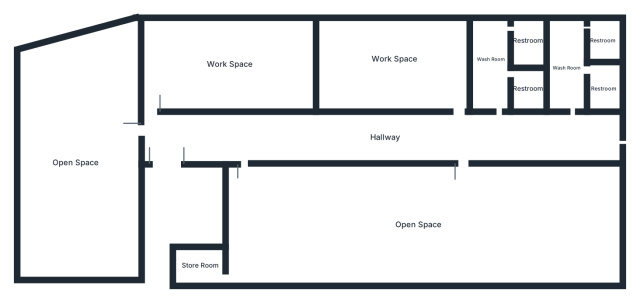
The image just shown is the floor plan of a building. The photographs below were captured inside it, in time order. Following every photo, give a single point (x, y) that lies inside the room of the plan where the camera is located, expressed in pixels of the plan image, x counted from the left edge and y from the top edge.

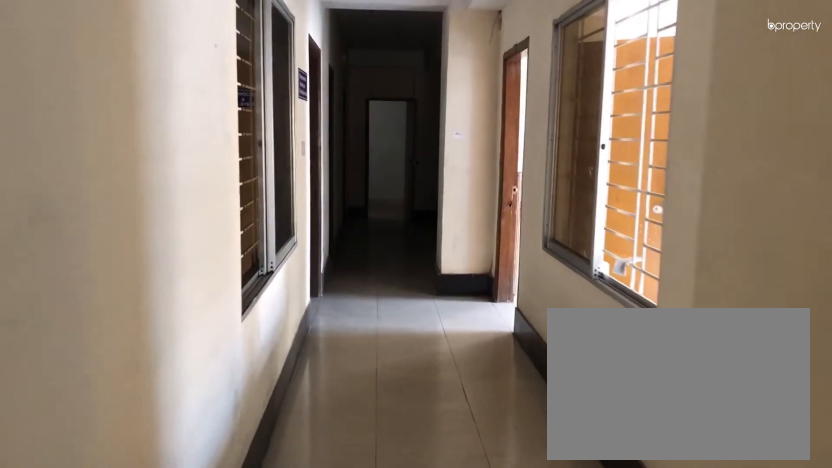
(386, 140)
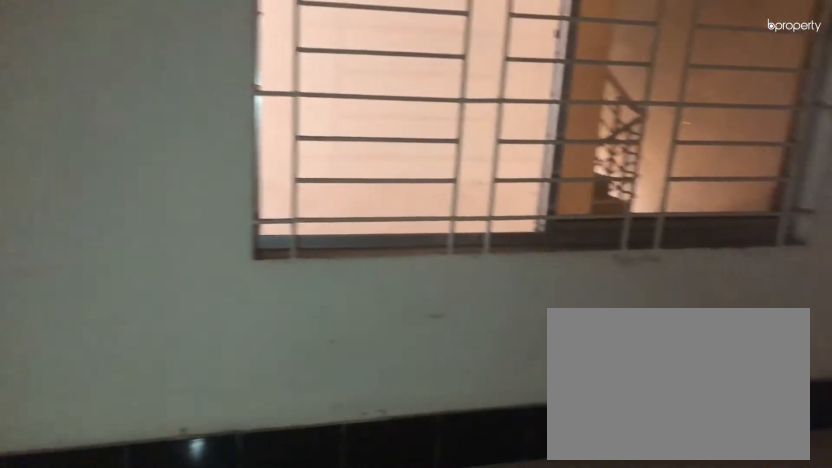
(224, 64)
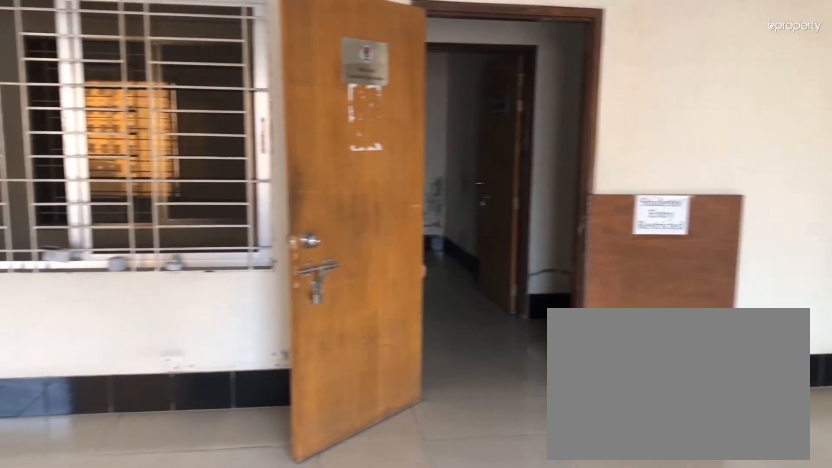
(417, 226)
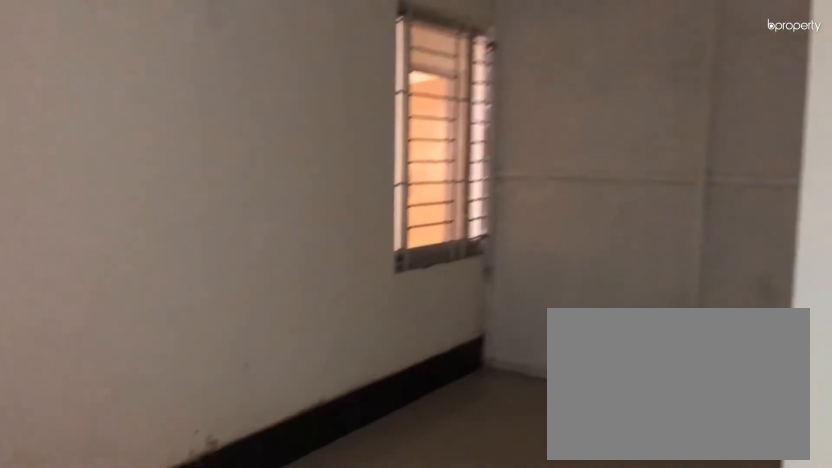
(391, 58)
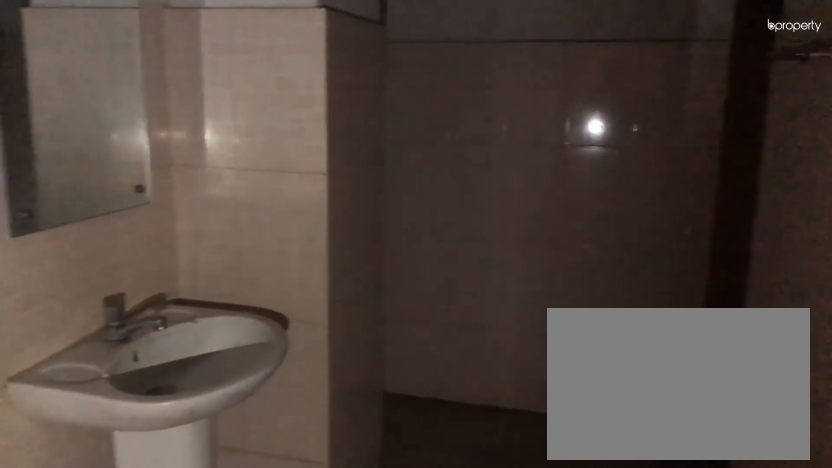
(491, 58)
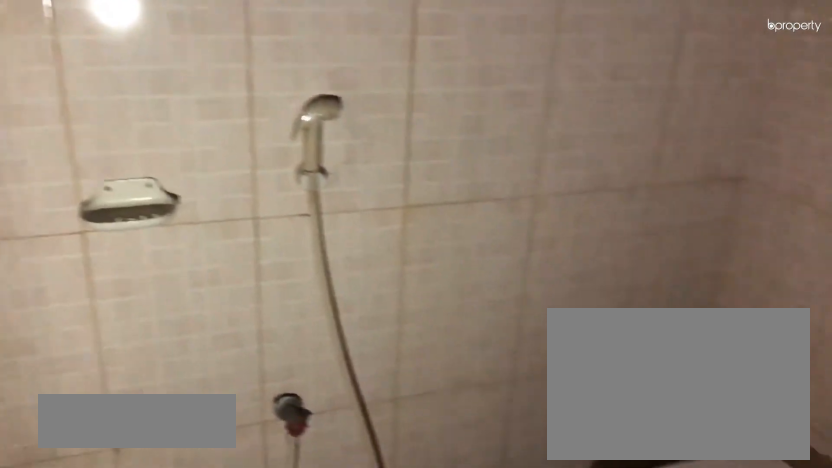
(528, 37)
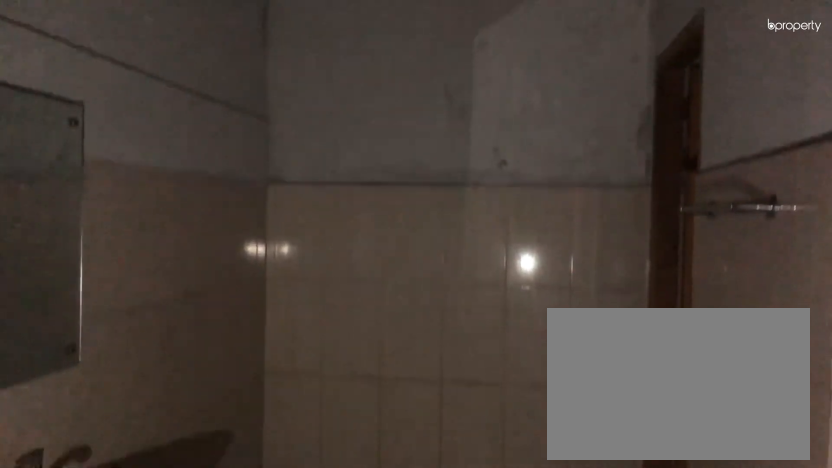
(567, 66)
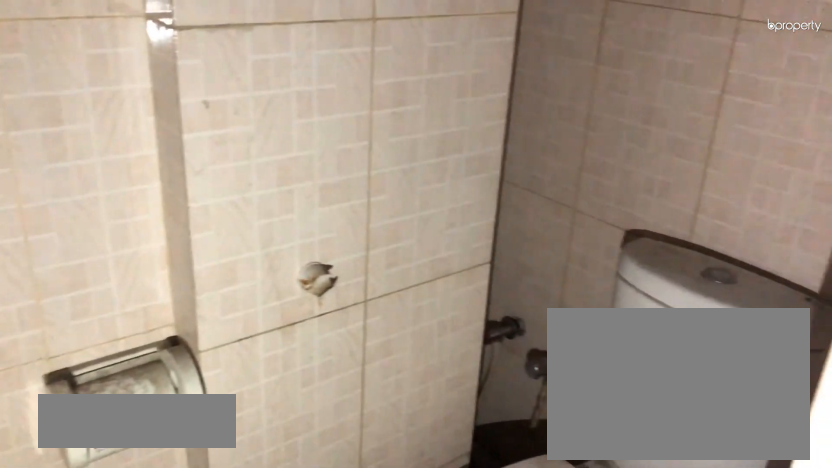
(603, 38)
